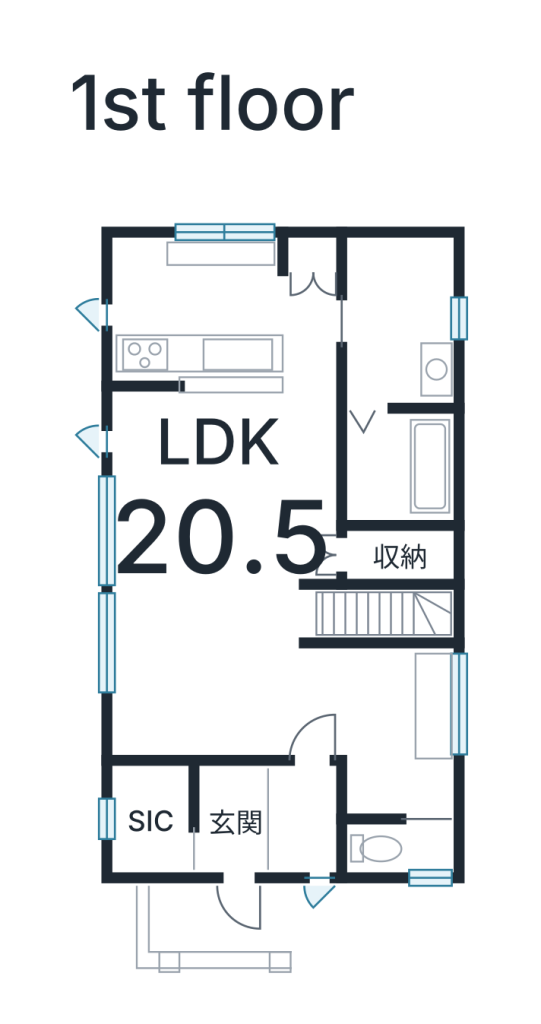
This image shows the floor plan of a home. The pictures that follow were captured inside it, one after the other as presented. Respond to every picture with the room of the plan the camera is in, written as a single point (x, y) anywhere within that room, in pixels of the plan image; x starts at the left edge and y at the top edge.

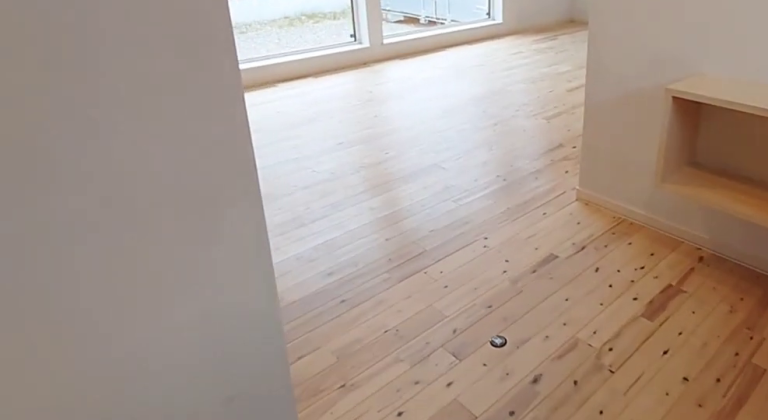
(215, 525)
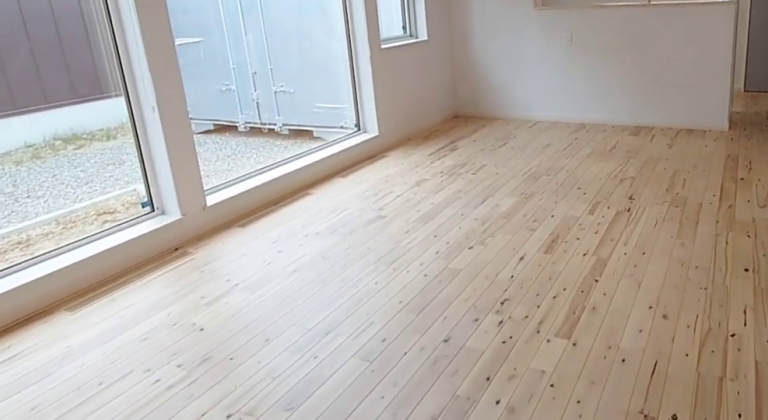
(215, 525)
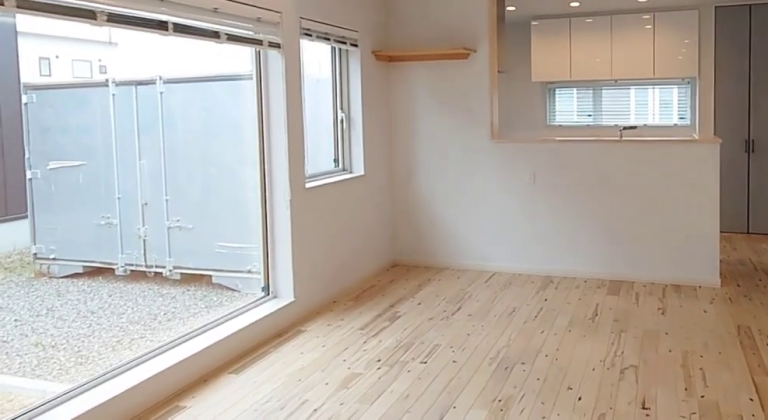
(215, 525)
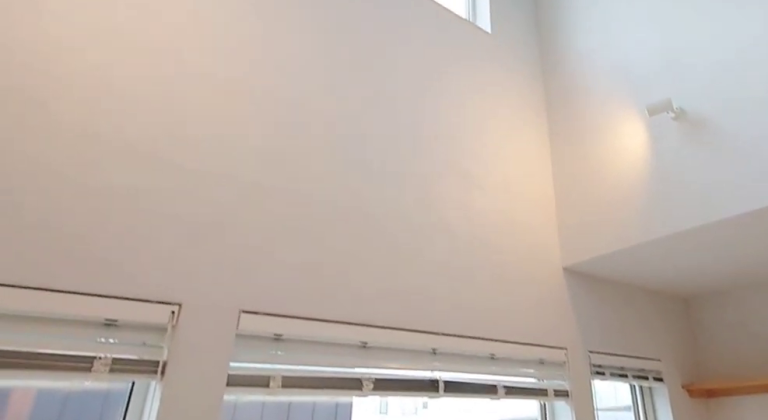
(215, 525)
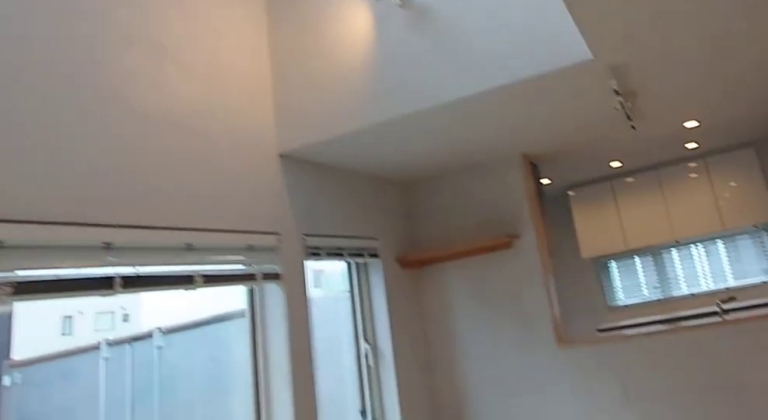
(215, 525)
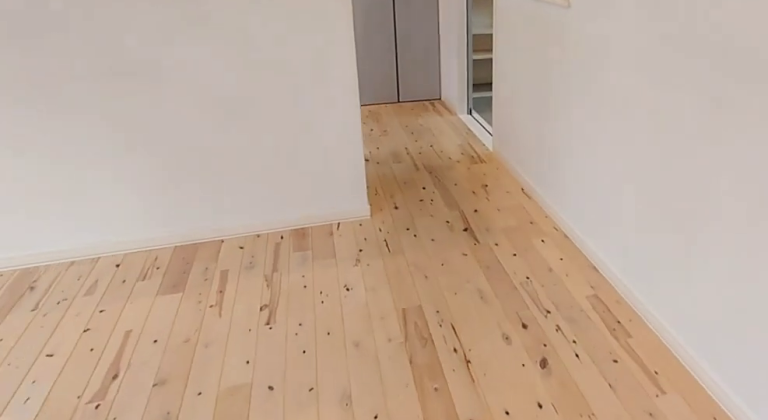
(215, 525)
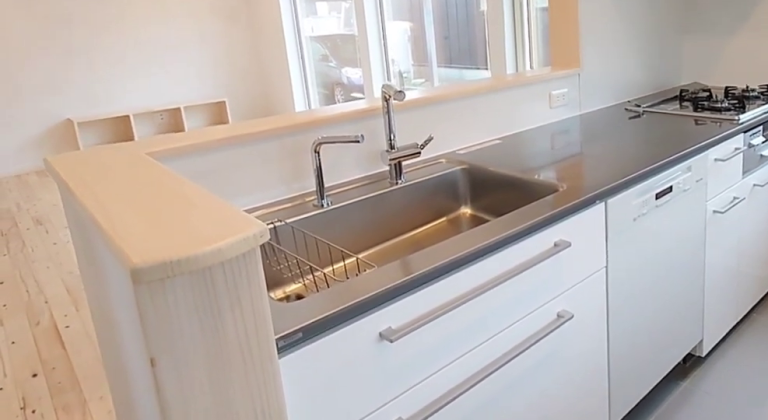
(218, 325)
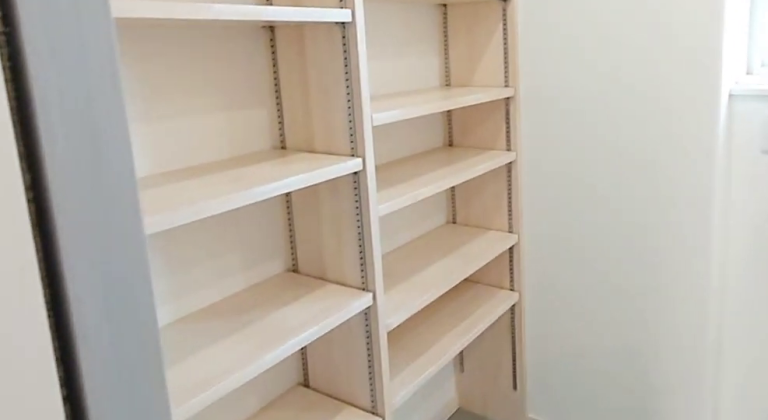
(401, 308)
